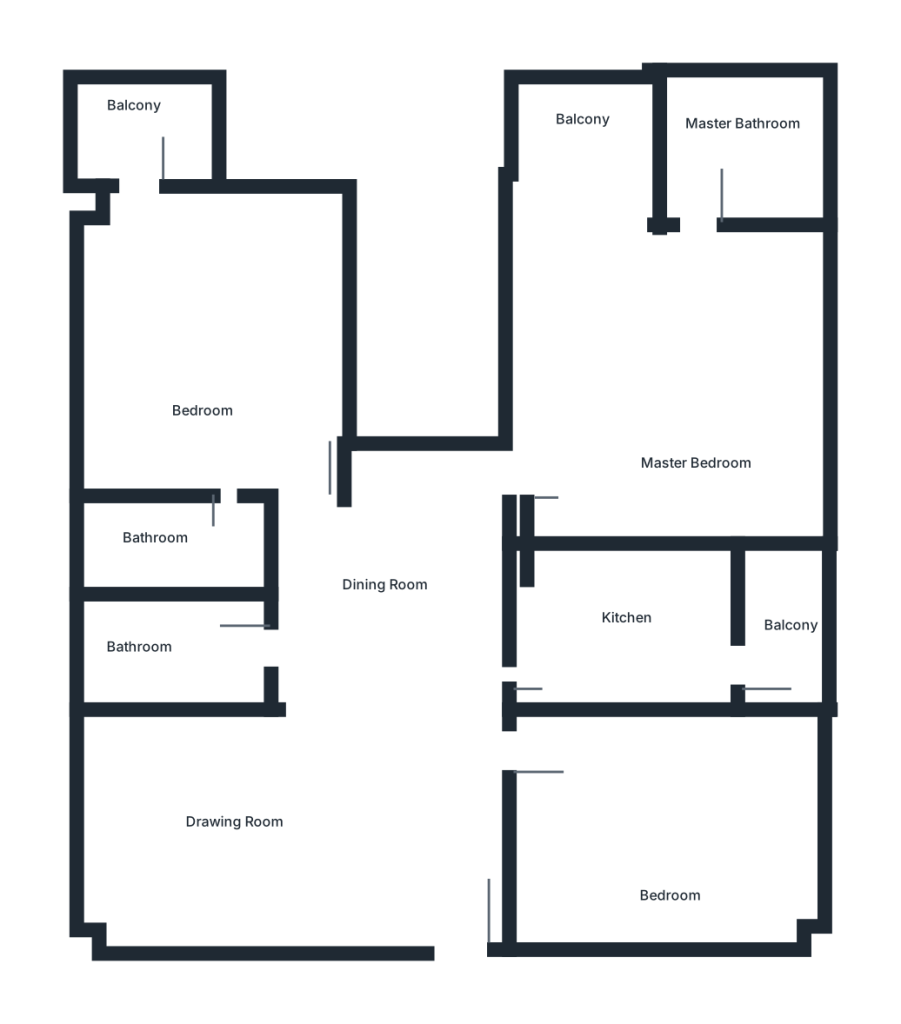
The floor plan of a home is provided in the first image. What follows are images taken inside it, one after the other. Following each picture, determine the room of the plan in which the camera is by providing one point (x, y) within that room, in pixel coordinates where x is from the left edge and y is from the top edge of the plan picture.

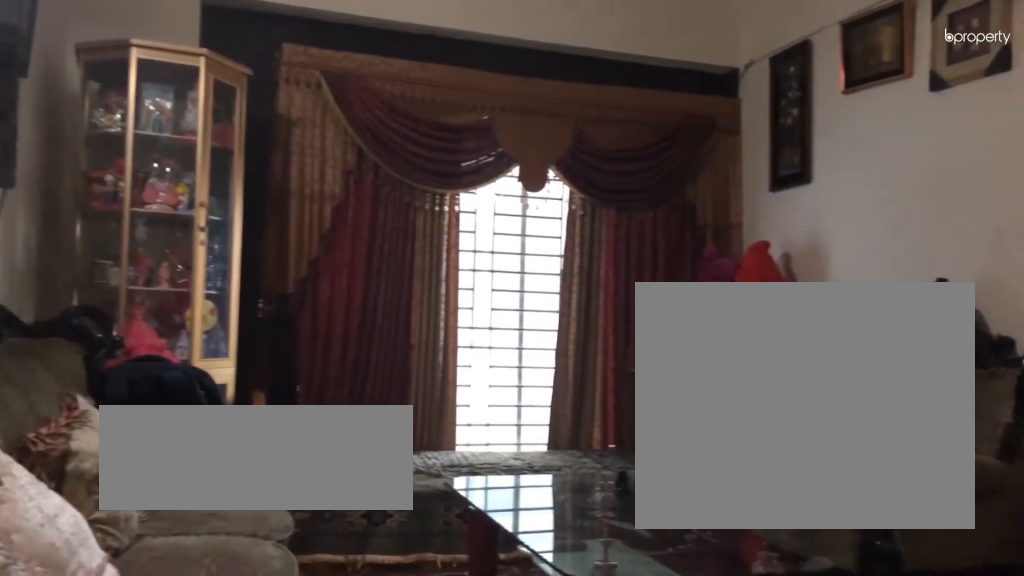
(261, 789)
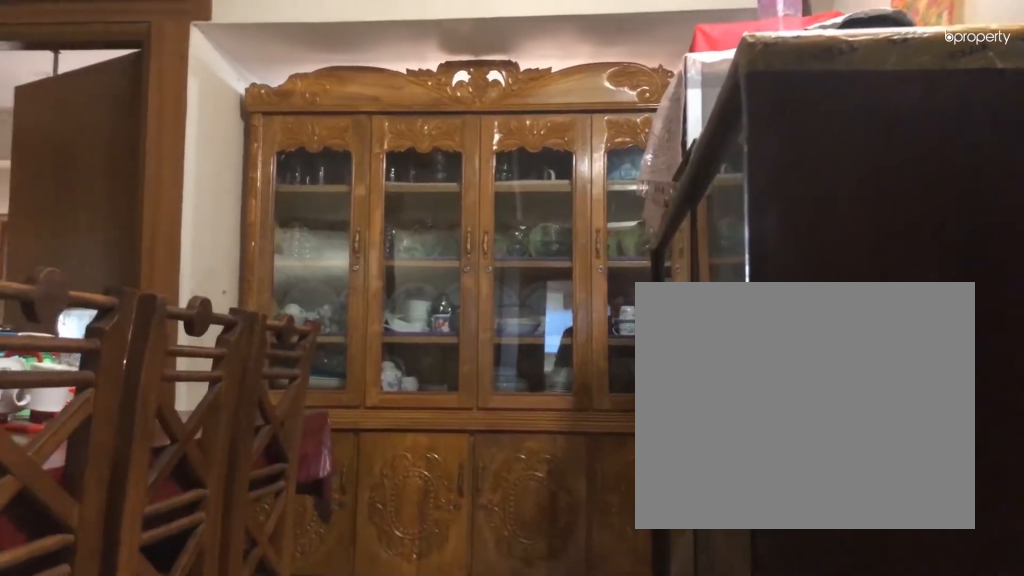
(371, 579)
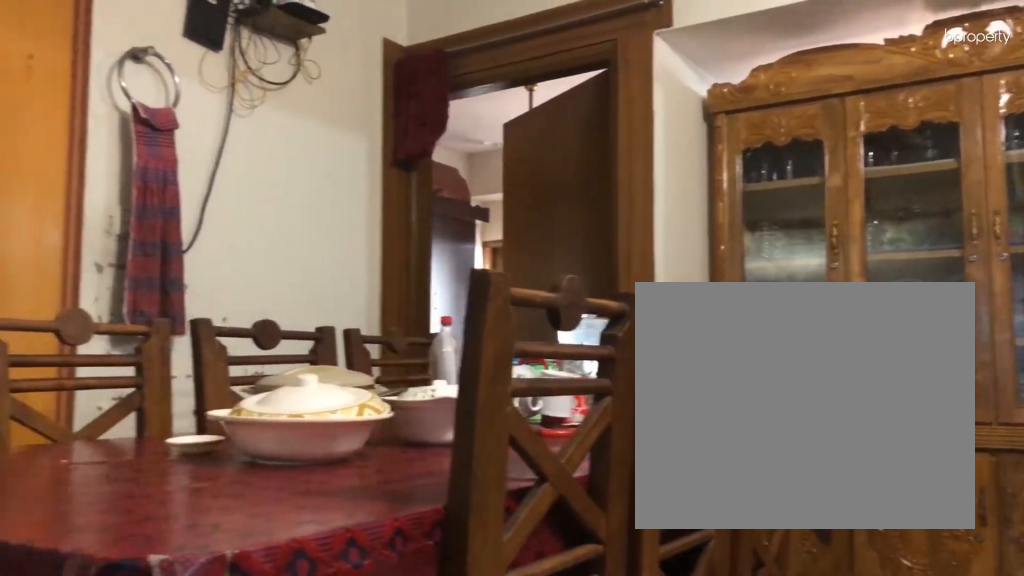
(371, 579)
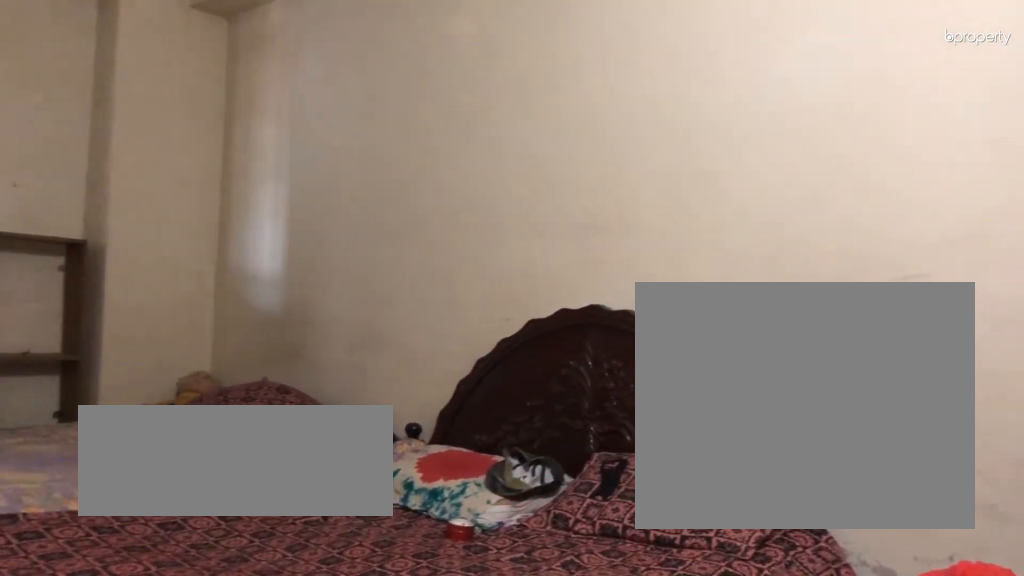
(665, 840)
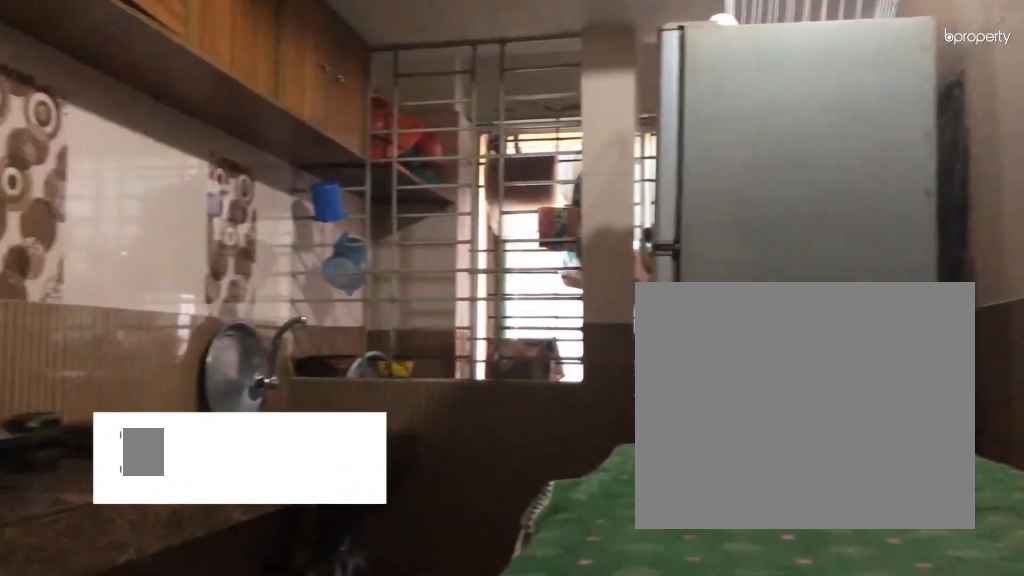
(616, 618)
